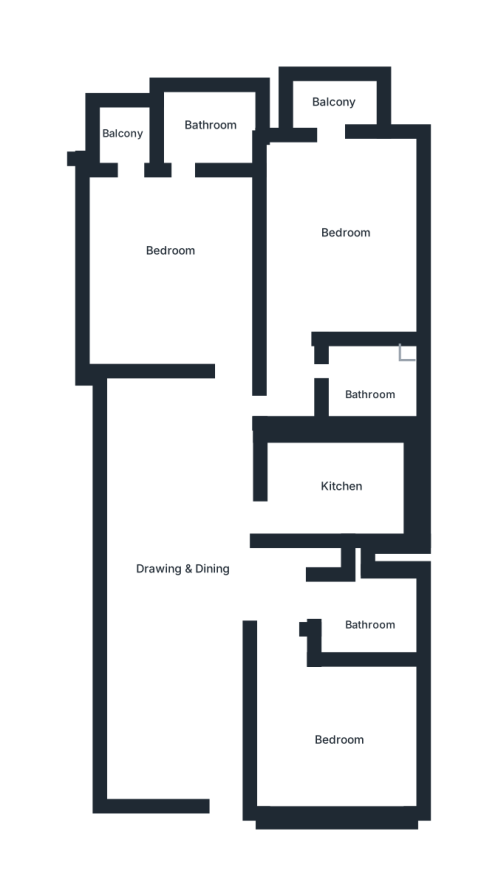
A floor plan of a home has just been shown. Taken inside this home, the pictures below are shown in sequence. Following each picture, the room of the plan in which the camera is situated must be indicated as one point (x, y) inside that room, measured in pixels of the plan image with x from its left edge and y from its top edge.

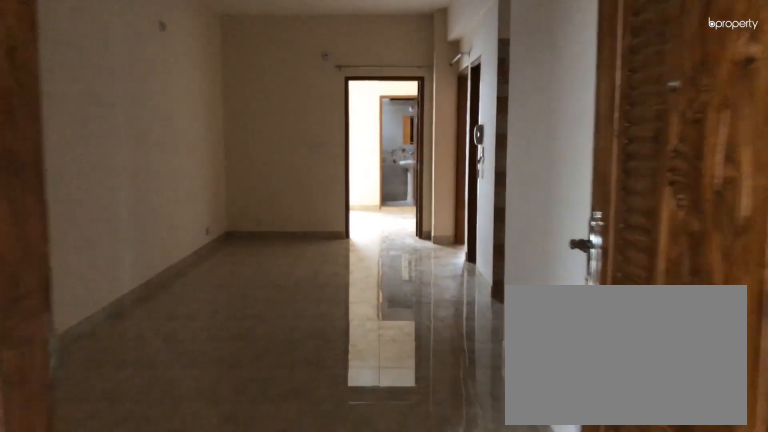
(219, 772)
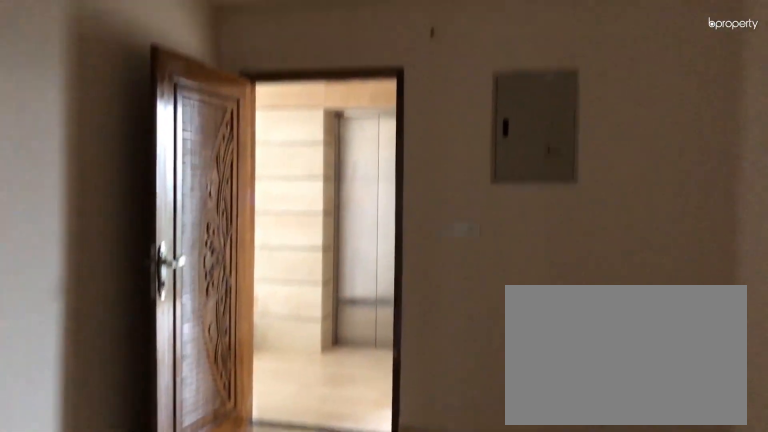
(179, 566)
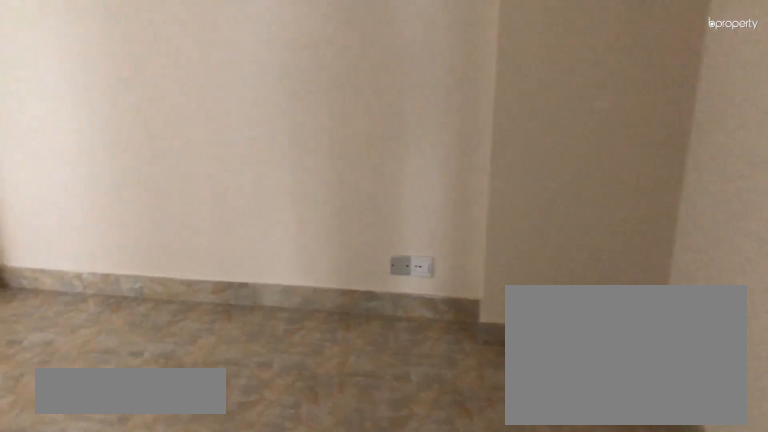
(323, 739)
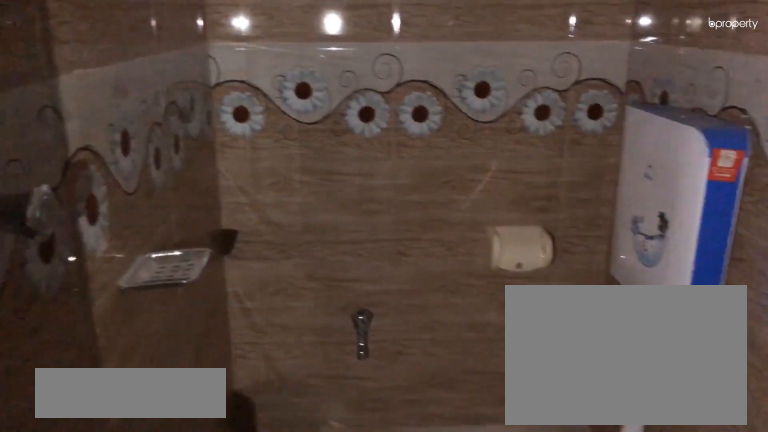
(359, 618)
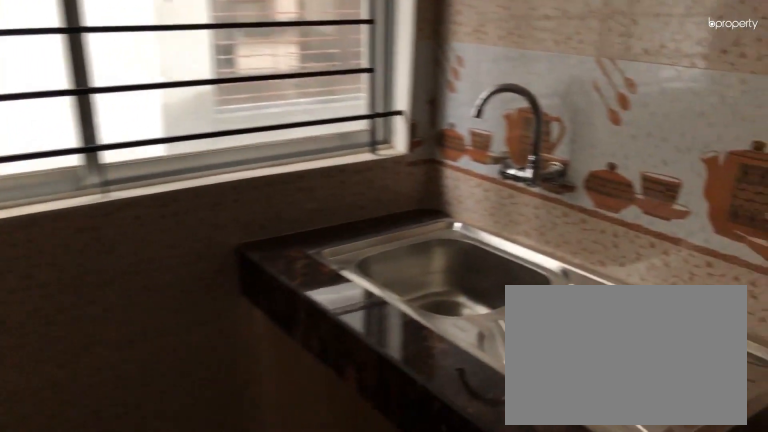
(340, 480)
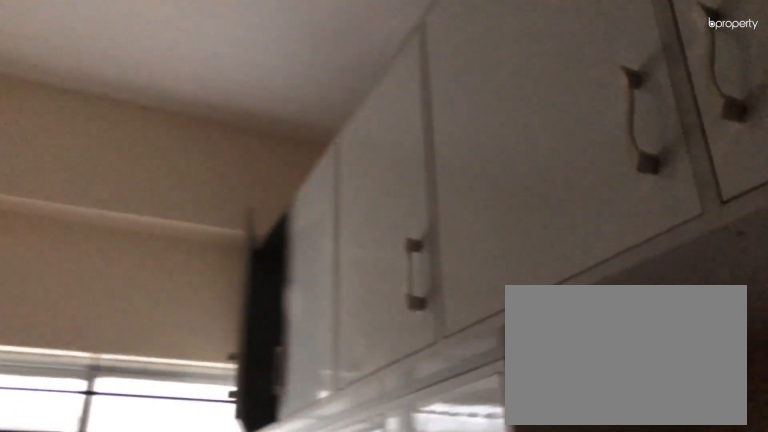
(340, 480)
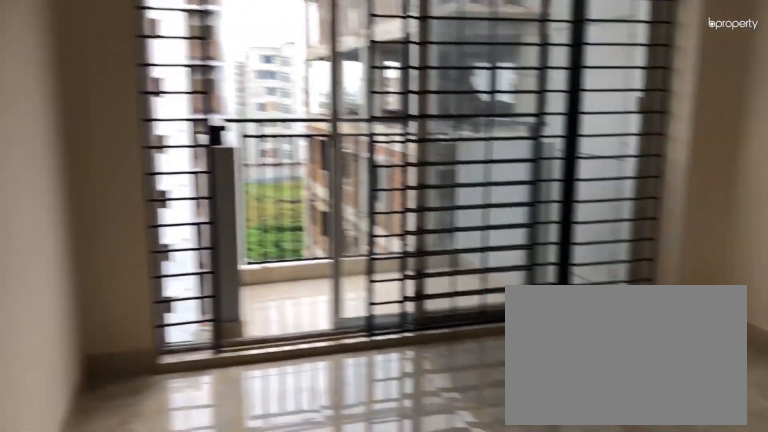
(335, 235)
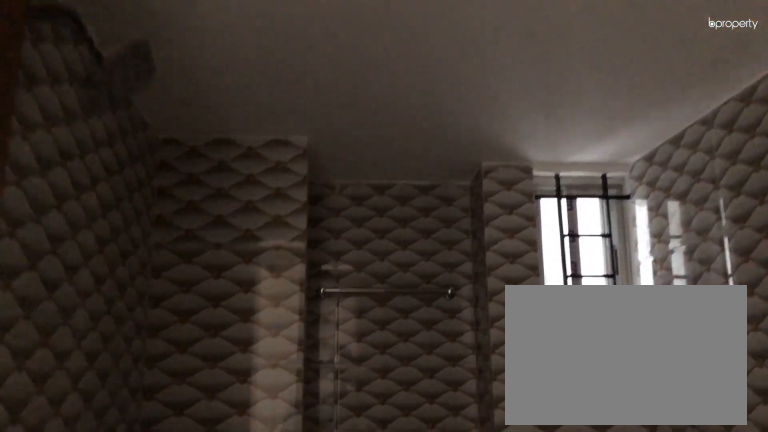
(363, 383)
